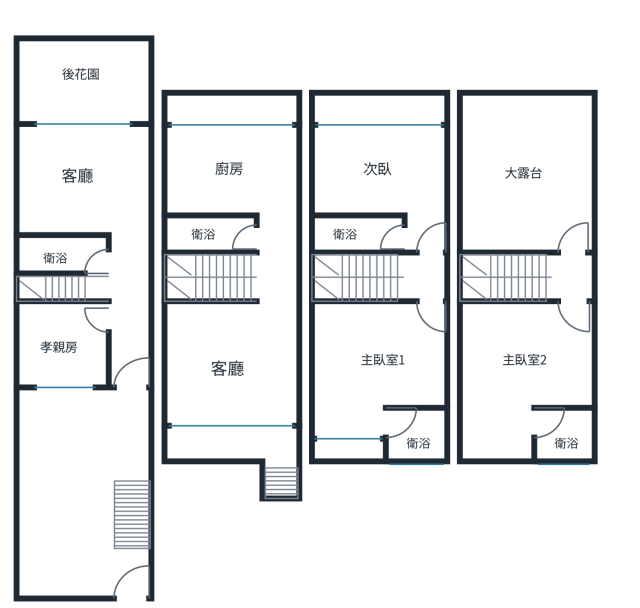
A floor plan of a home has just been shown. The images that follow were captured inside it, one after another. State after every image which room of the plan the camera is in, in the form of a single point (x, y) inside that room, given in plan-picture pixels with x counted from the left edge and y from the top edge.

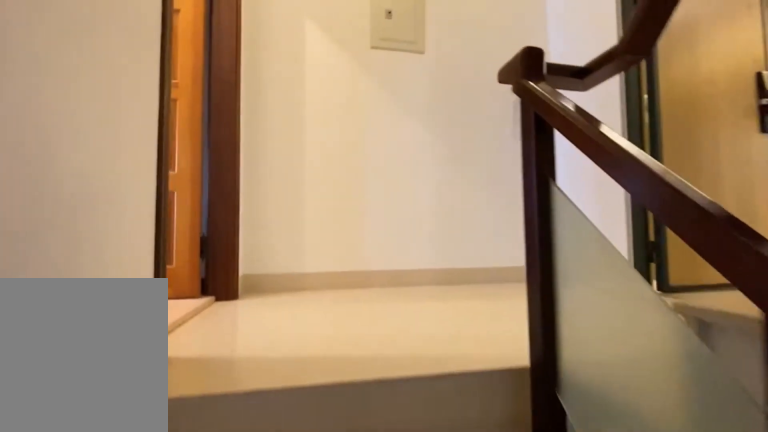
(357, 278)
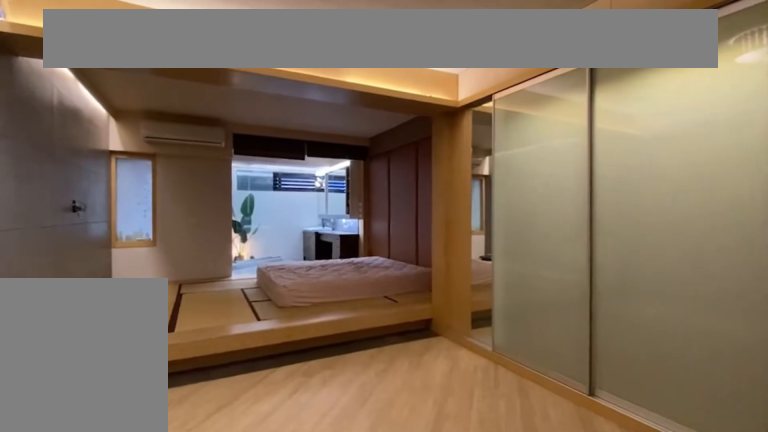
(372, 362)
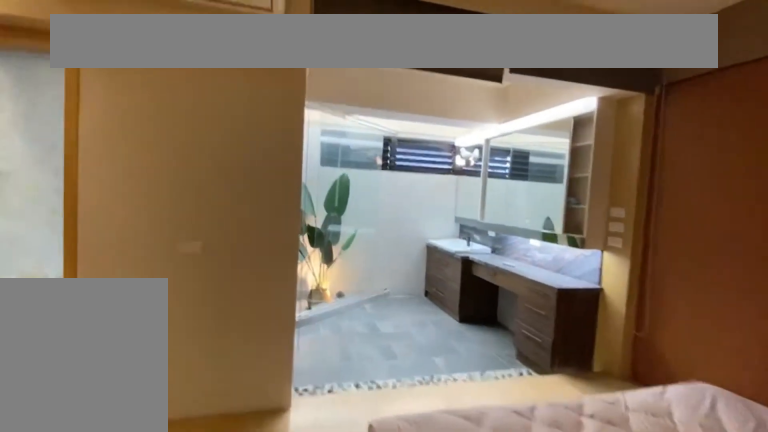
(372, 362)
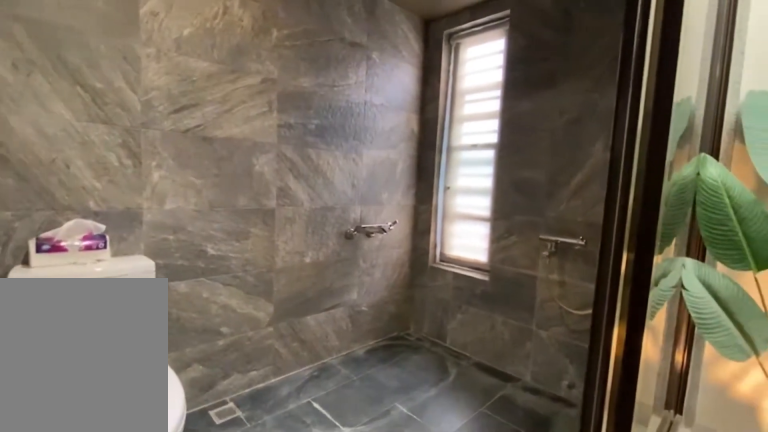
(420, 436)
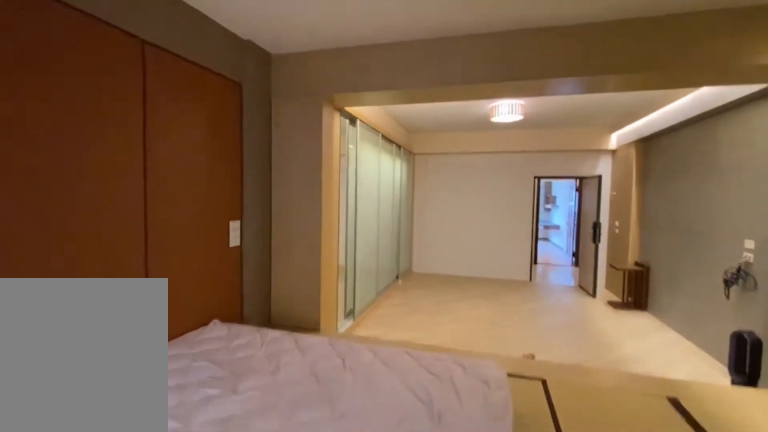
(383, 342)
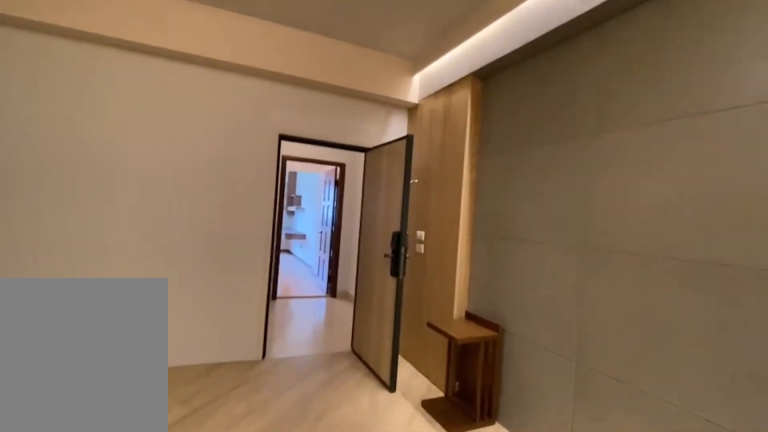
(383, 342)
